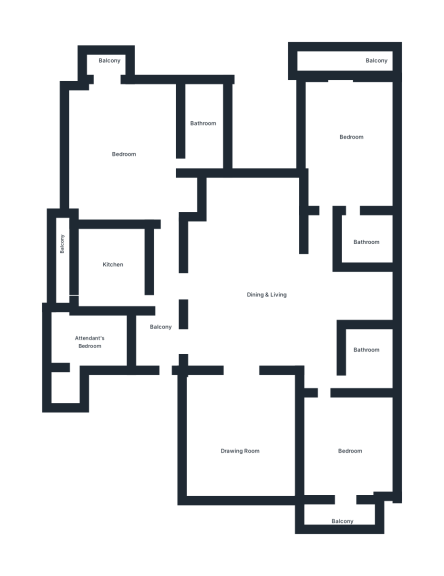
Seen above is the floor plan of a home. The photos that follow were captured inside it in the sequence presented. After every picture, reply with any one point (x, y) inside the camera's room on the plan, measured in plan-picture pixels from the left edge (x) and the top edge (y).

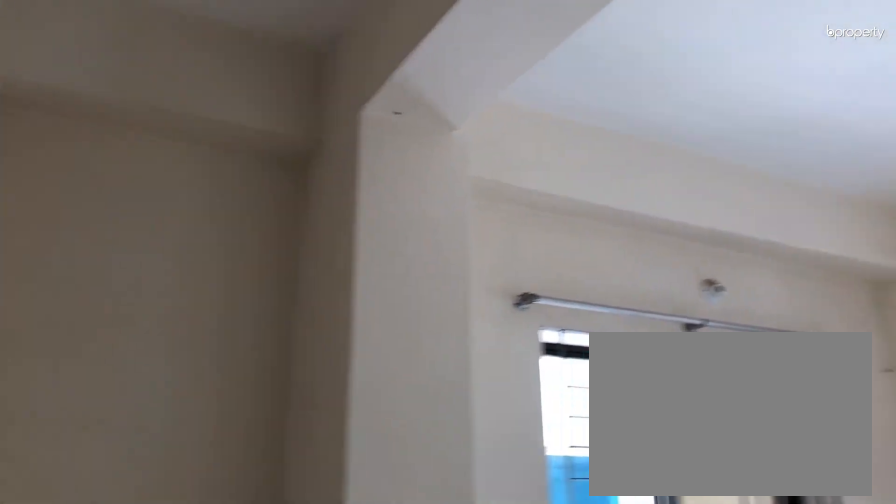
(342, 448)
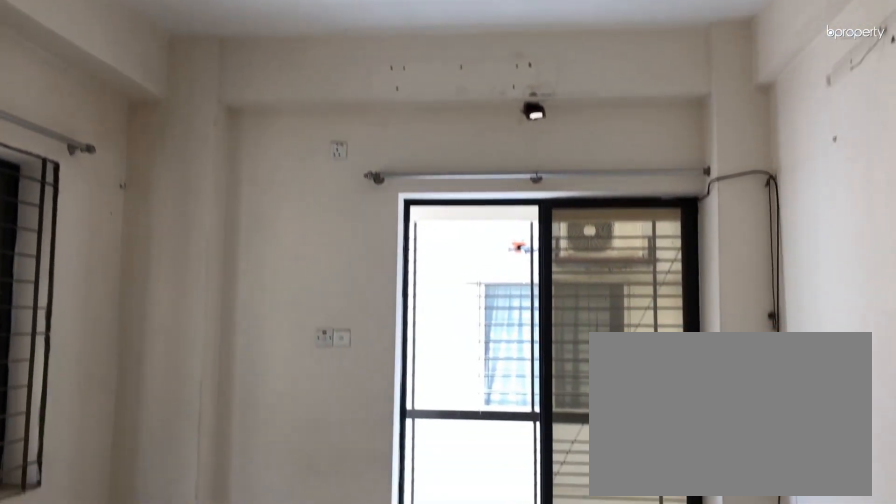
(342, 448)
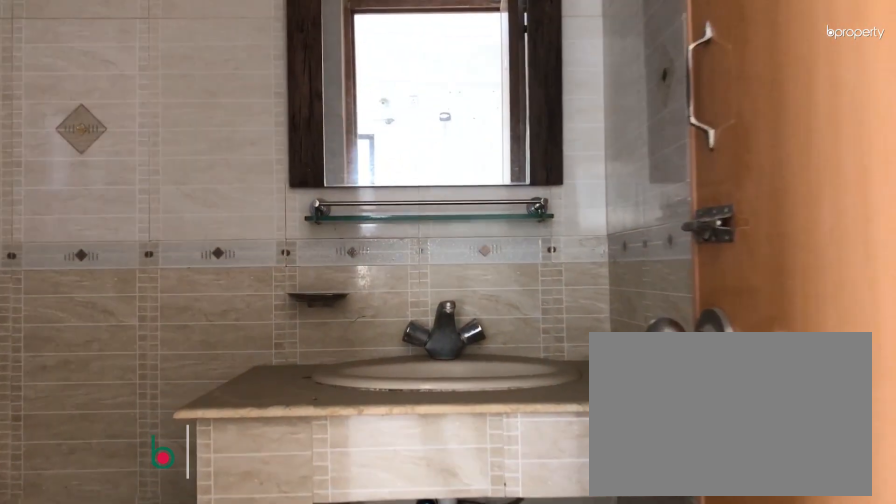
(202, 124)
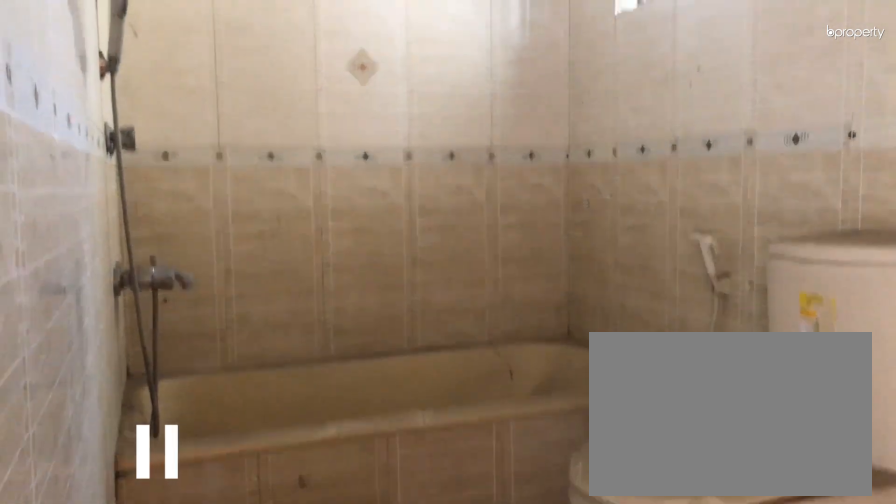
(202, 124)
